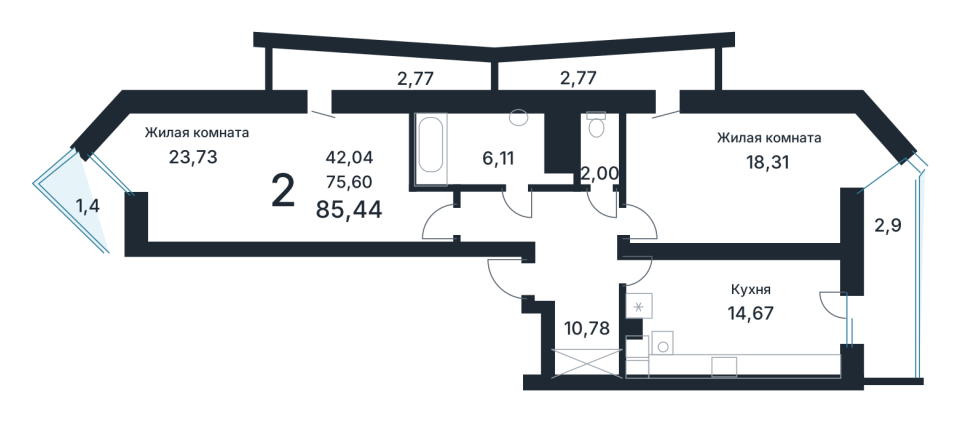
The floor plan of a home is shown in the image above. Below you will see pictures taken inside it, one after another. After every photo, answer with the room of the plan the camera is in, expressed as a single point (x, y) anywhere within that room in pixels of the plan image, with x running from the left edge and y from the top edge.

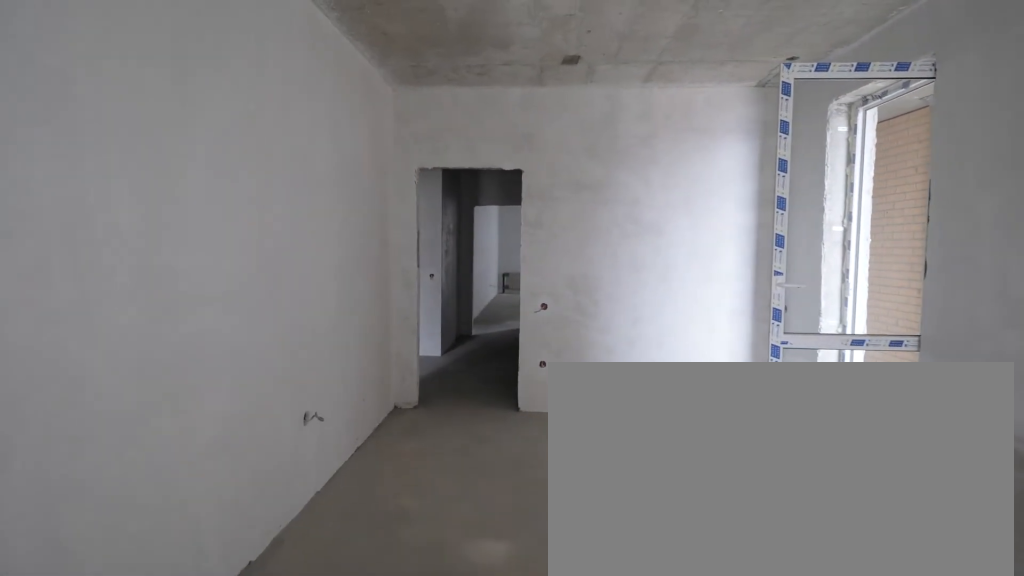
(744, 177)
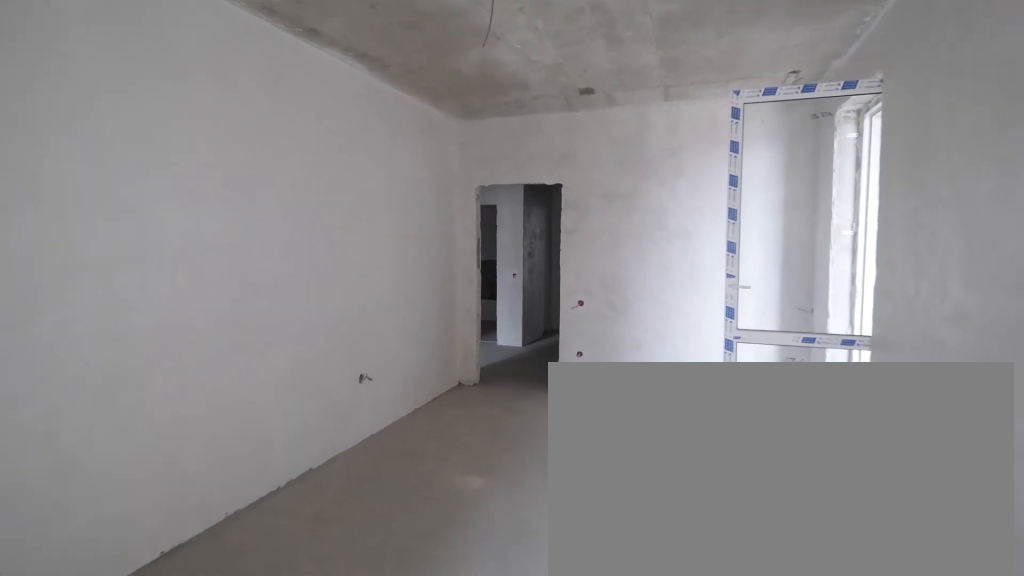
(744, 177)
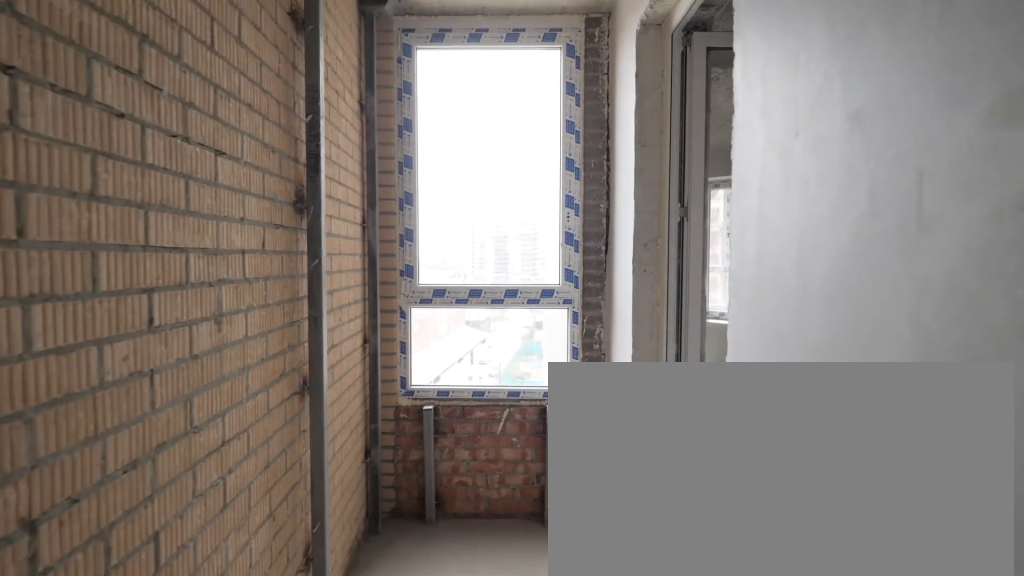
(610, 70)
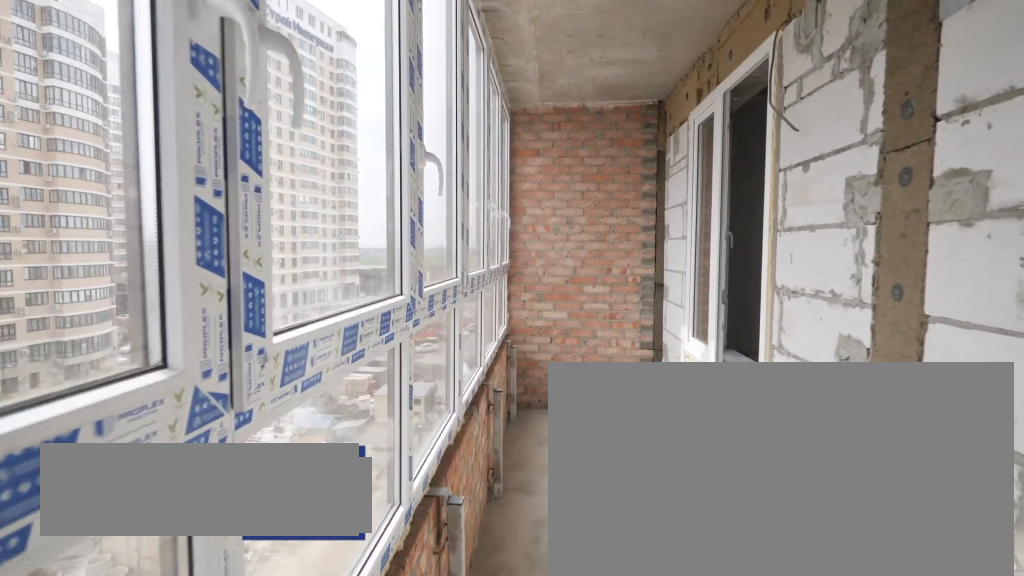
(887, 276)
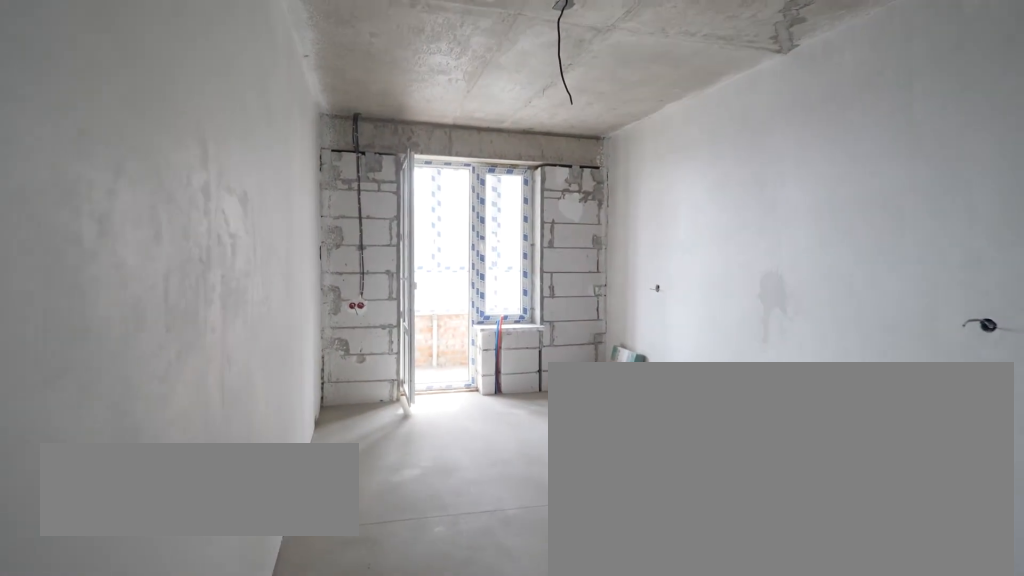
(740, 316)
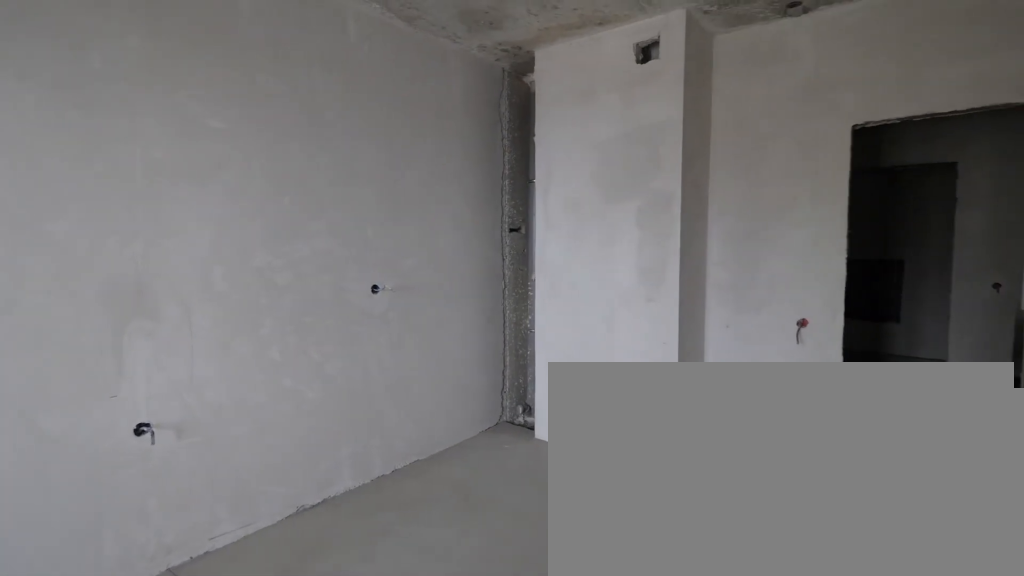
(740, 316)
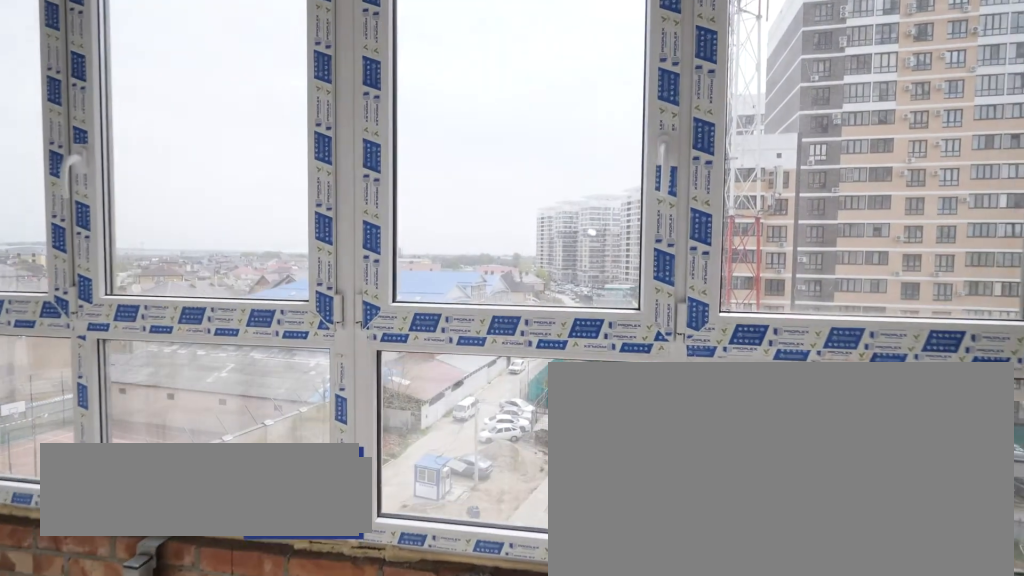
(887, 276)
